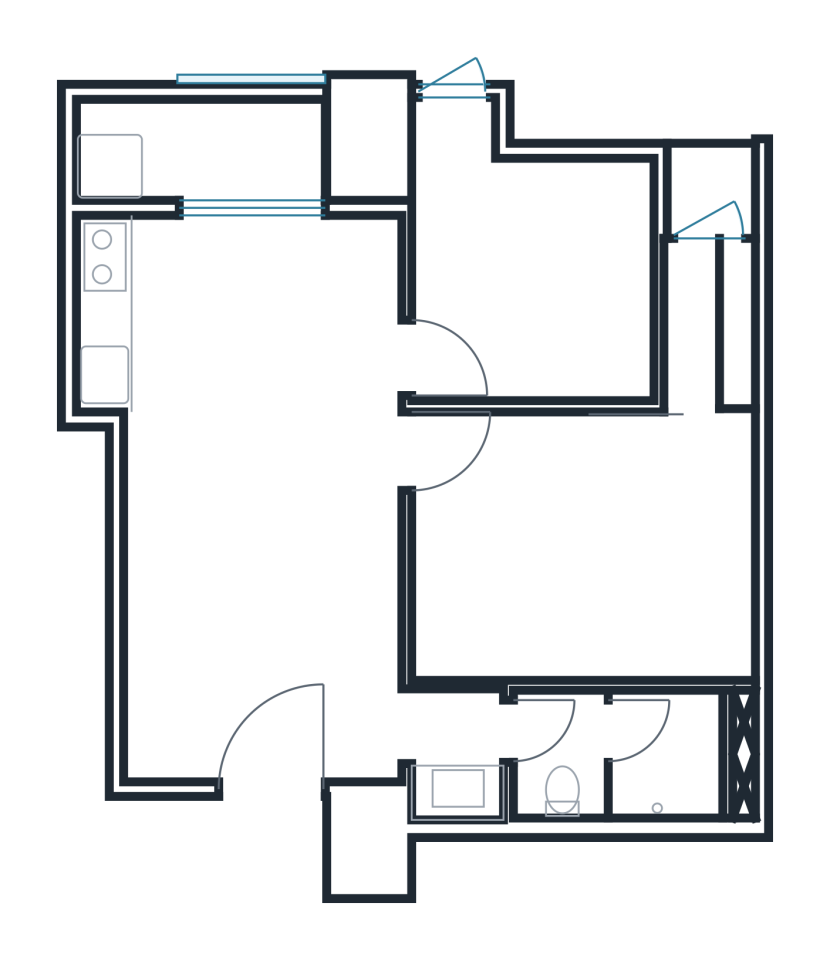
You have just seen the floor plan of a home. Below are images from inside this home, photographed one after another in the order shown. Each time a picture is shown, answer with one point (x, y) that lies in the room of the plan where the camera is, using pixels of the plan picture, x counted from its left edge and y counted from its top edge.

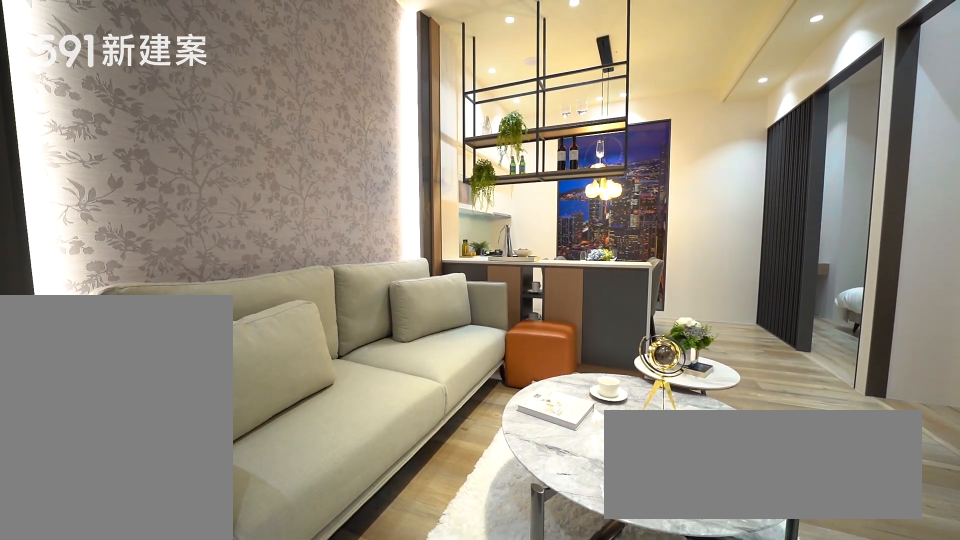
(259, 599)
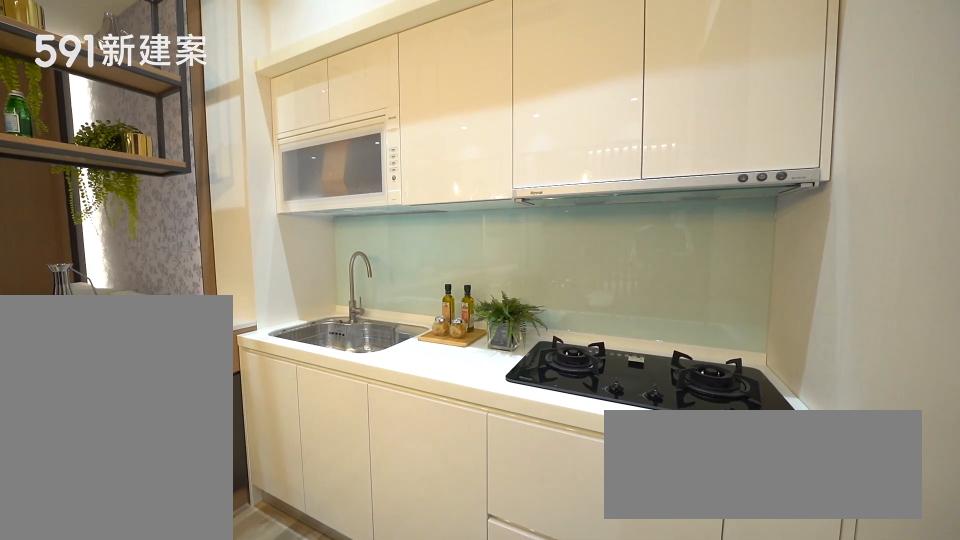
(132, 318)
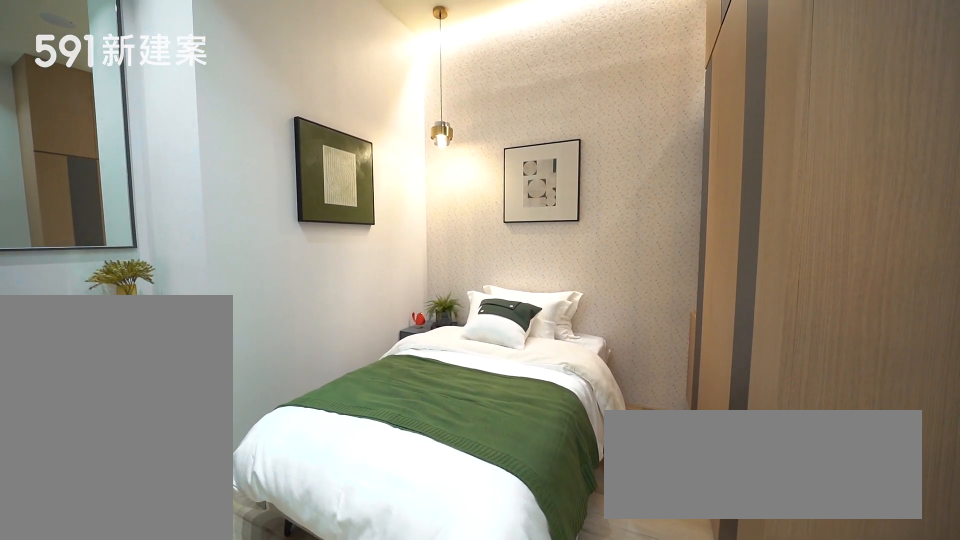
(538, 275)
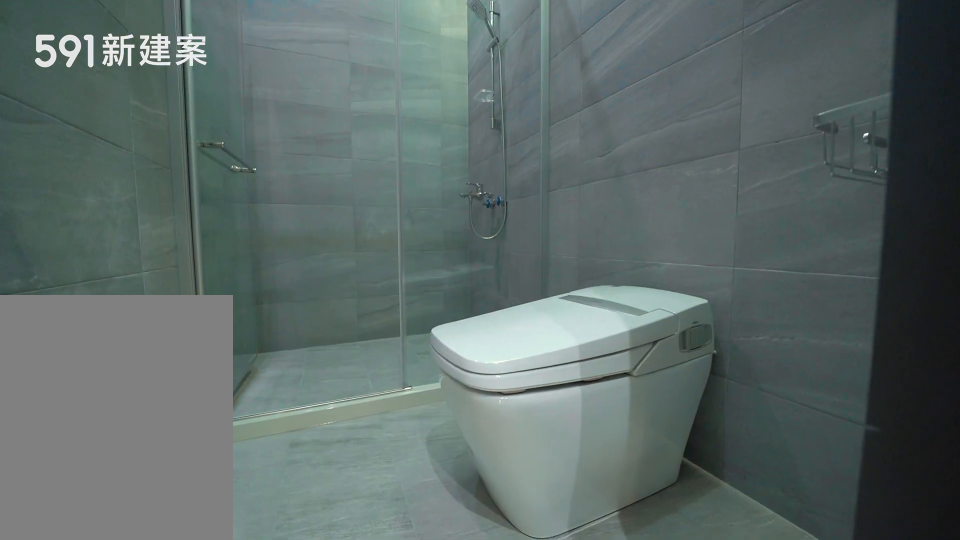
(592, 759)
